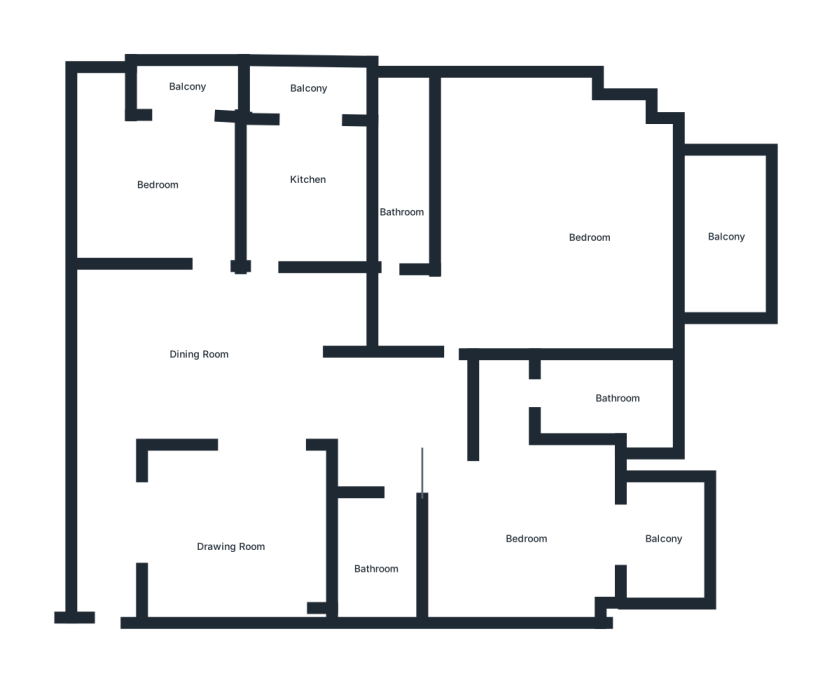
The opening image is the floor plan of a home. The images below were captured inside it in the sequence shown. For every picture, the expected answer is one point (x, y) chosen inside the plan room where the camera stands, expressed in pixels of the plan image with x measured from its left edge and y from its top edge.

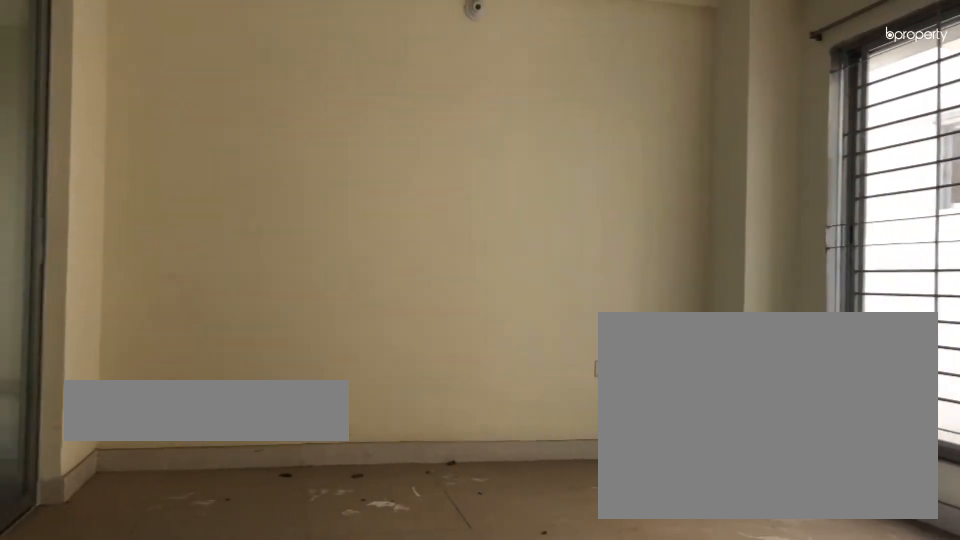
(237, 524)
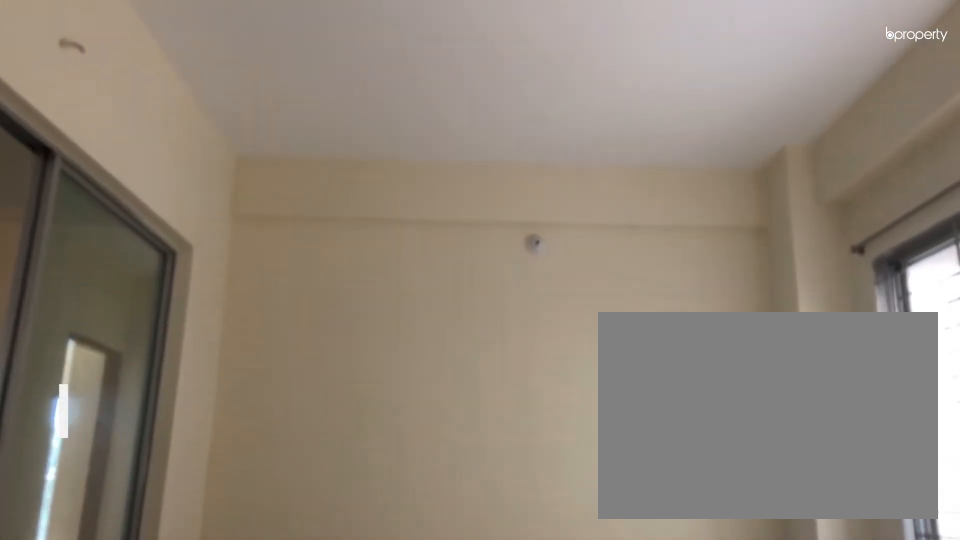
(237, 524)
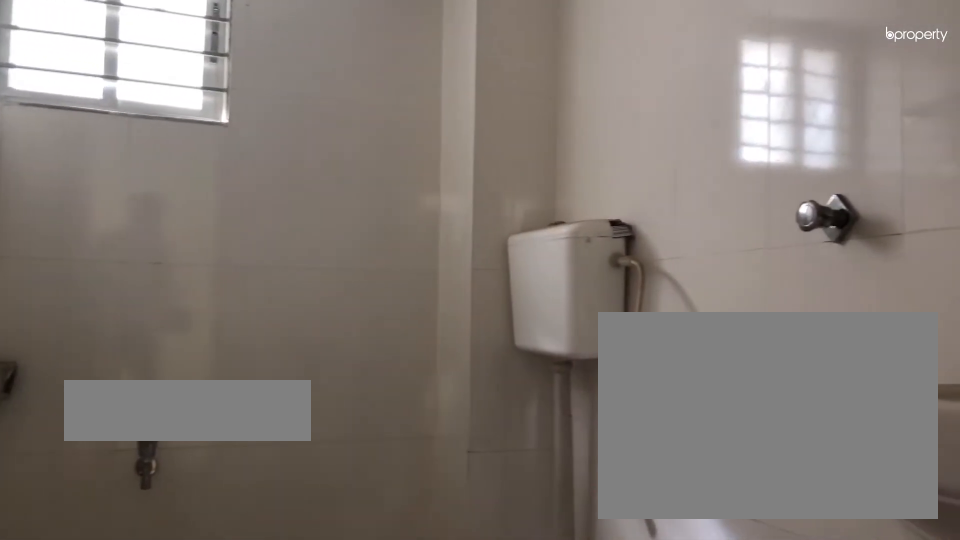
(377, 555)
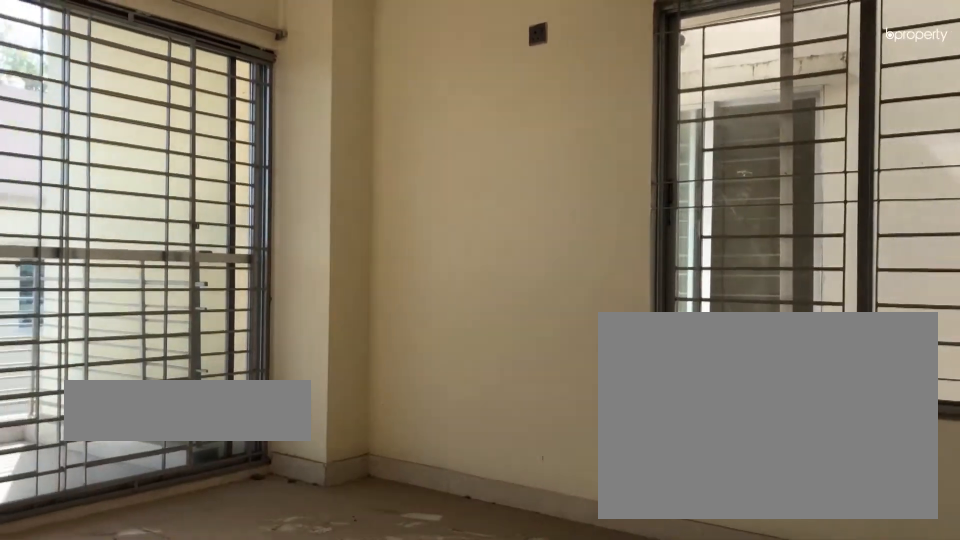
(532, 515)
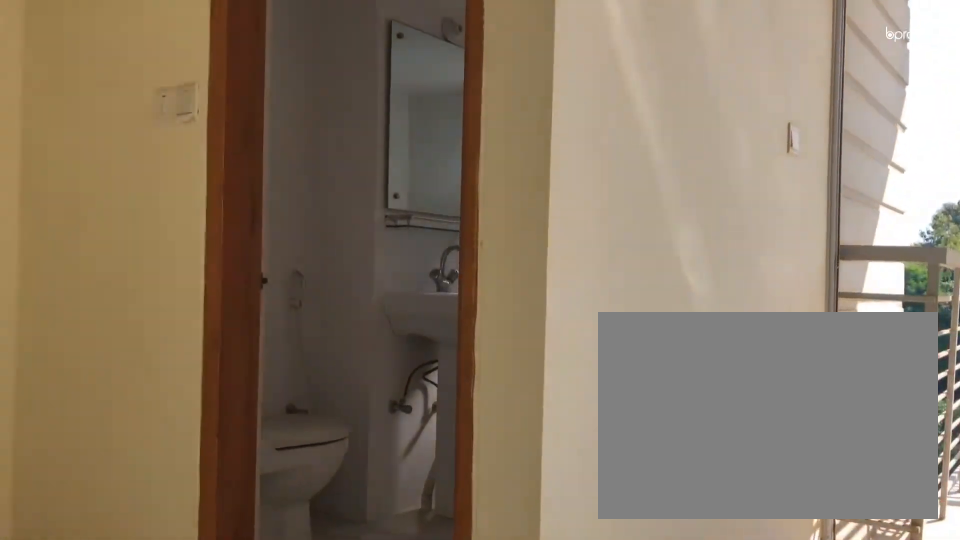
(532, 515)
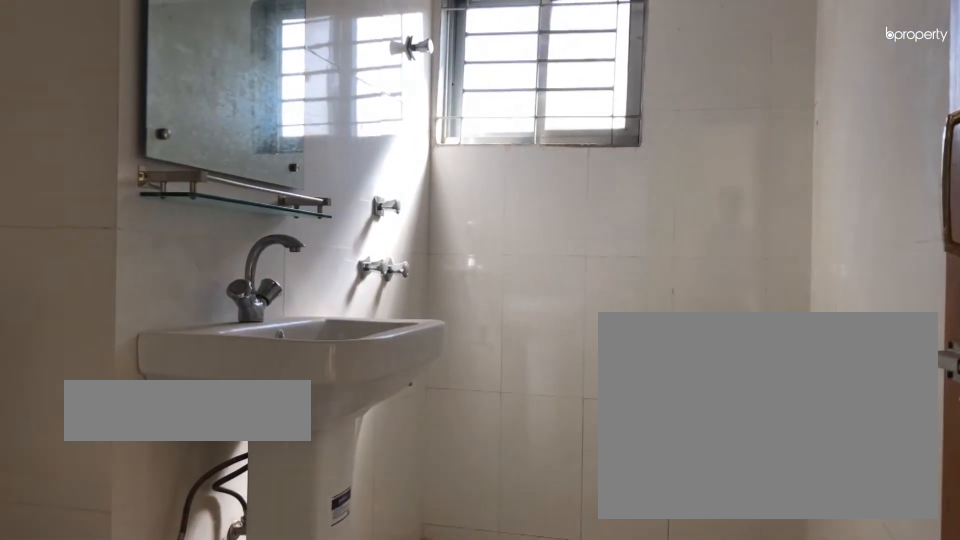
(615, 405)
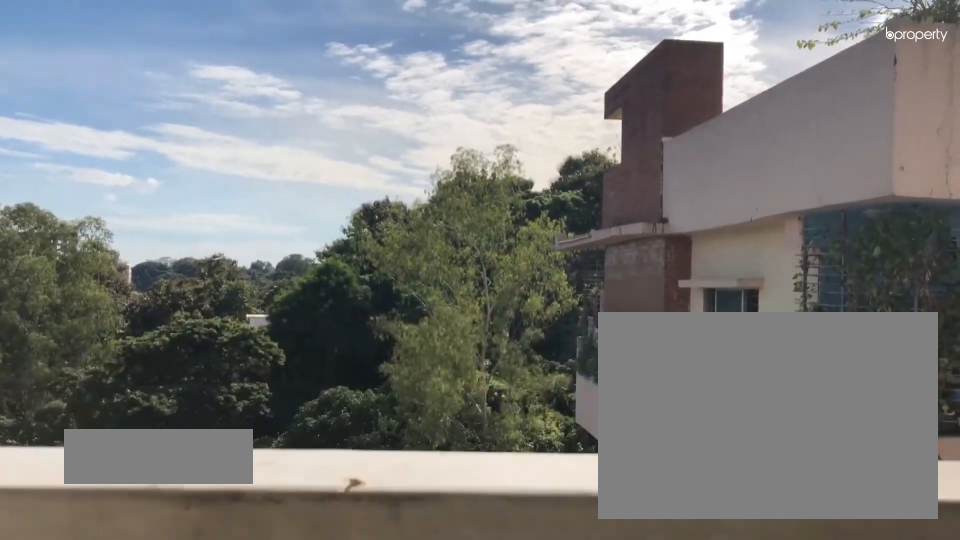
(670, 536)
